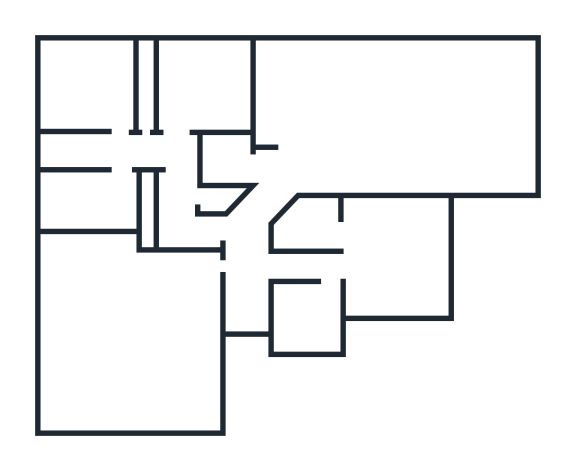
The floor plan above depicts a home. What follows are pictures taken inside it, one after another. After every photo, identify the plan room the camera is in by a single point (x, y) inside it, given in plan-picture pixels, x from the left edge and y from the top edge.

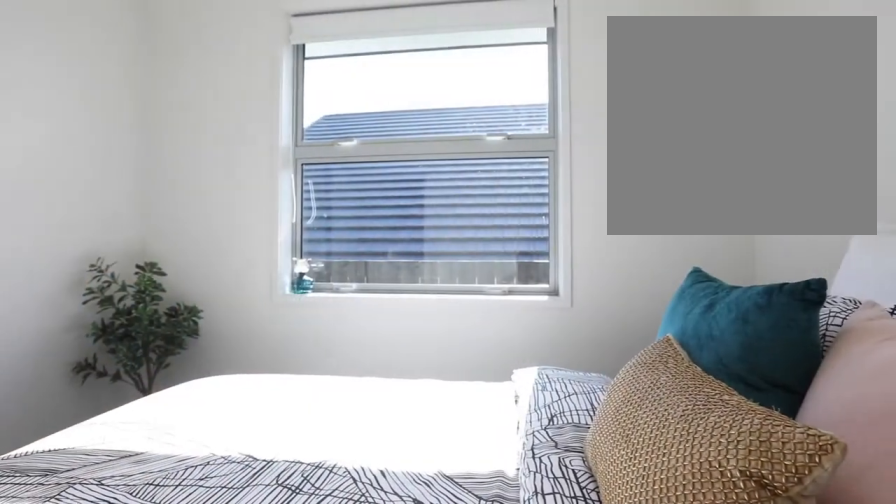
(205, 84)
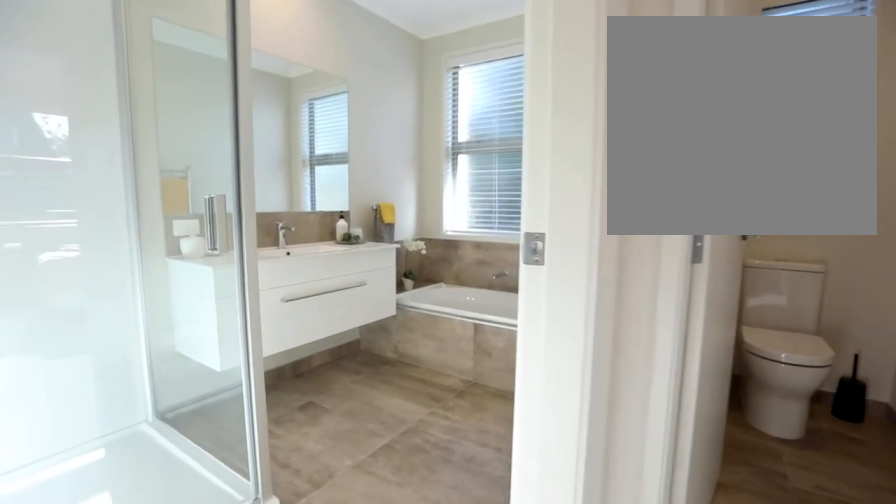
(87, 200)
